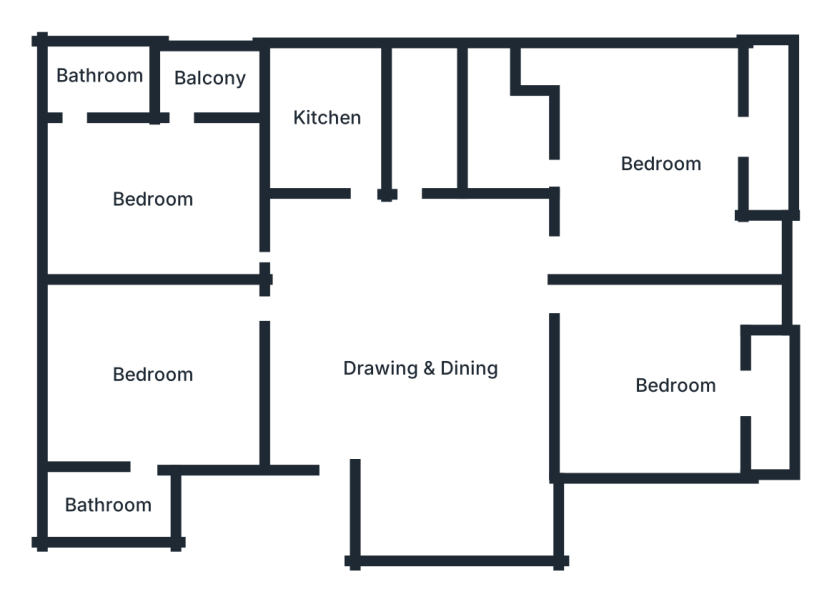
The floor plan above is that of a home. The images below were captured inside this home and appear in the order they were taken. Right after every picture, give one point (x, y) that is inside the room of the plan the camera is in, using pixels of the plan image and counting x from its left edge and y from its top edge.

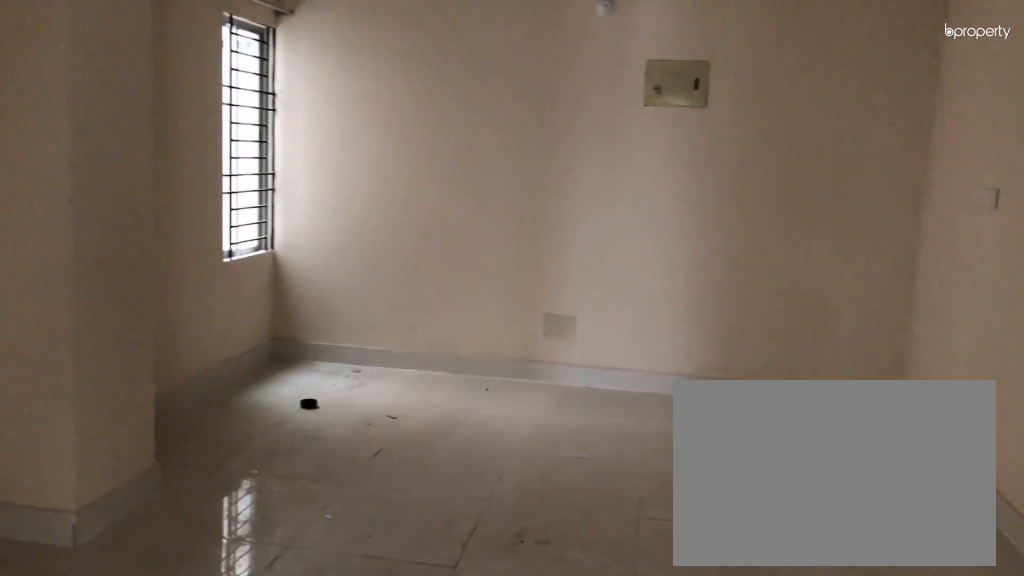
(430, 365)
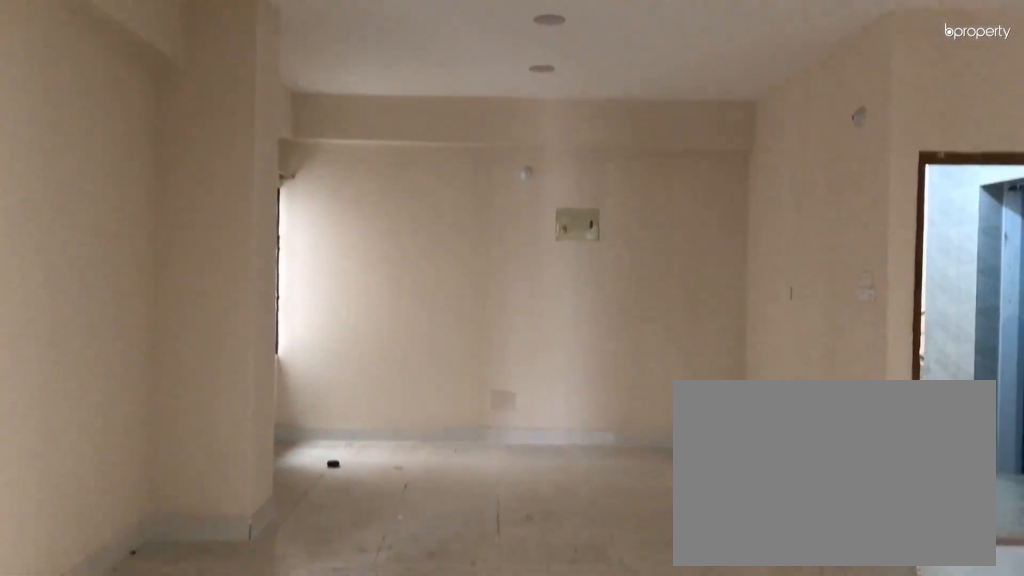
(431, 365)
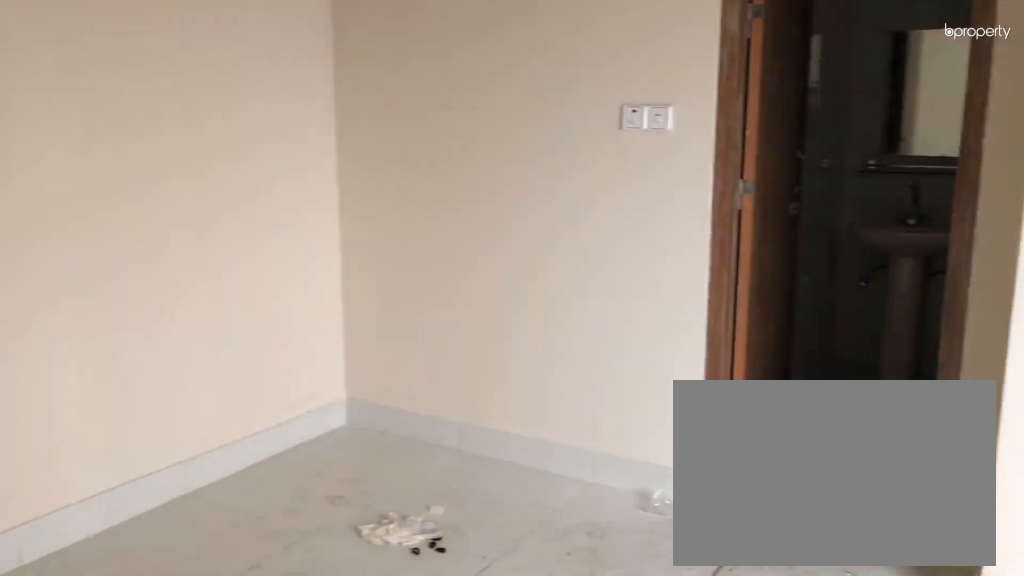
(154, 374)
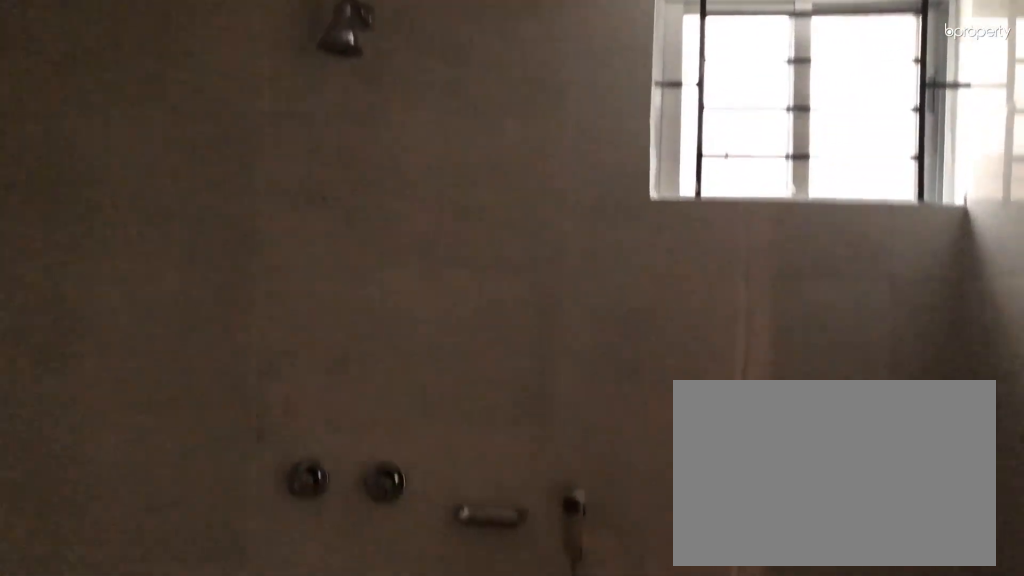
(111, 507)
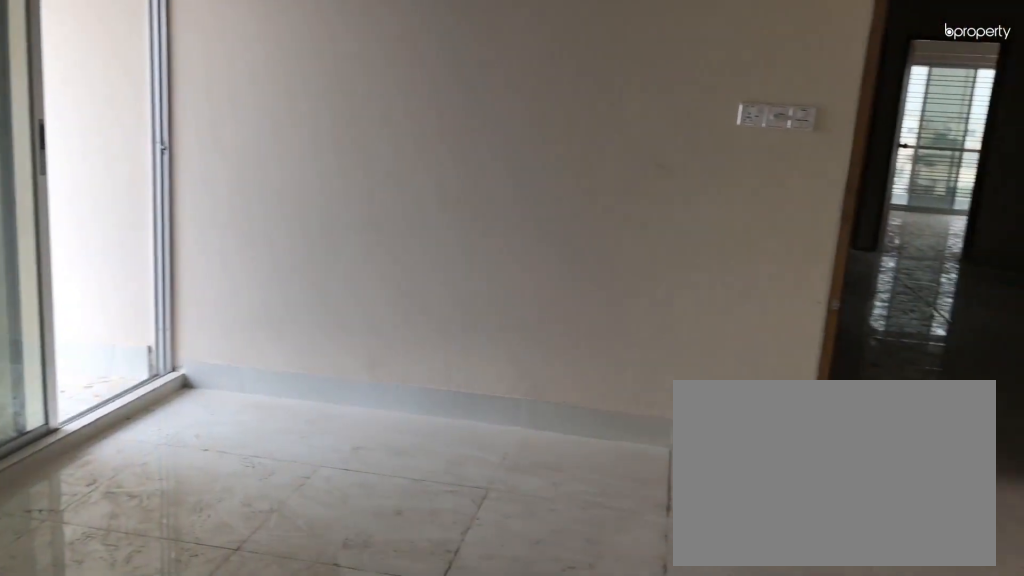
(154, 198)
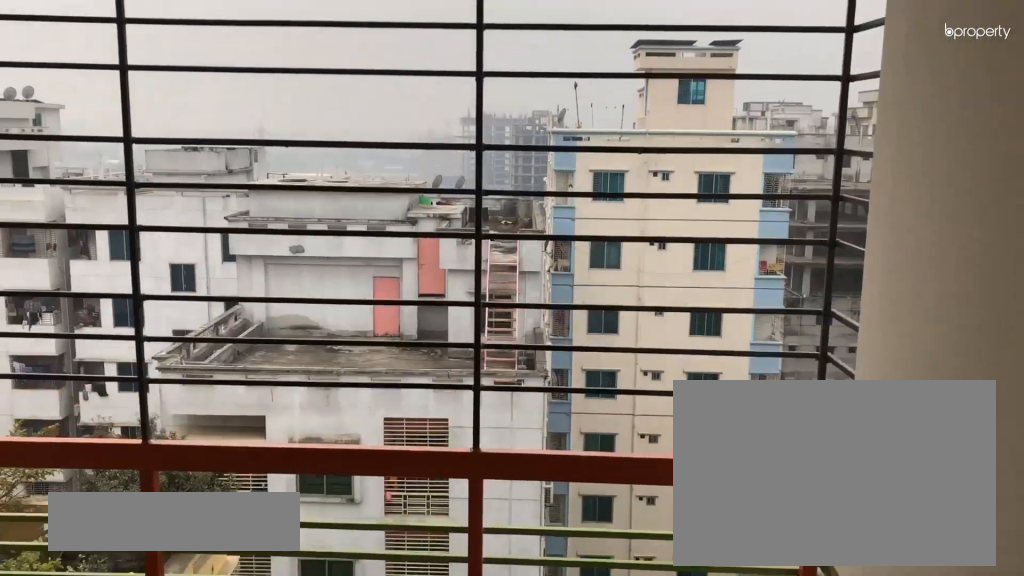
(208, 80)
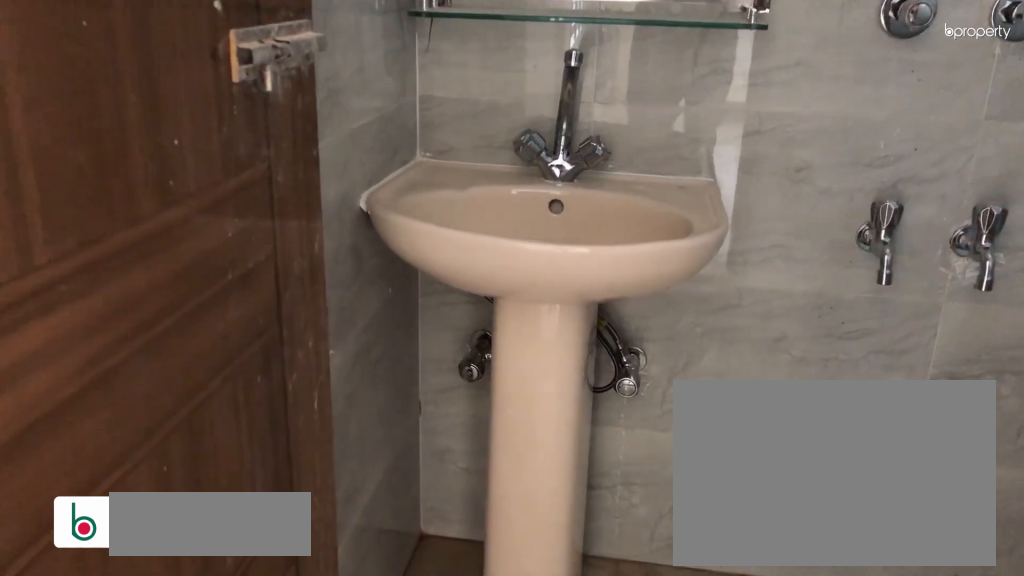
(101, 80)
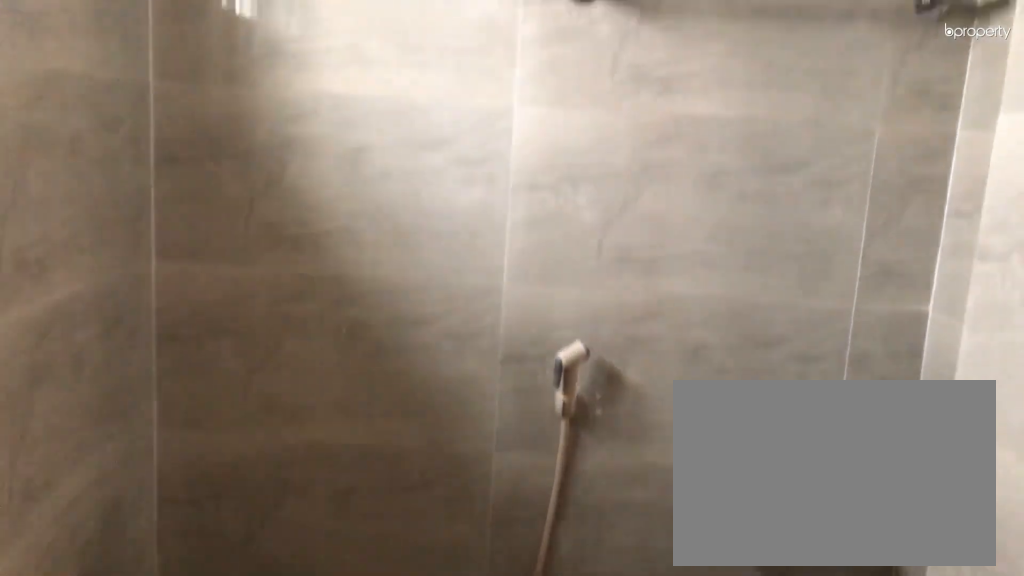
(101, 80)
